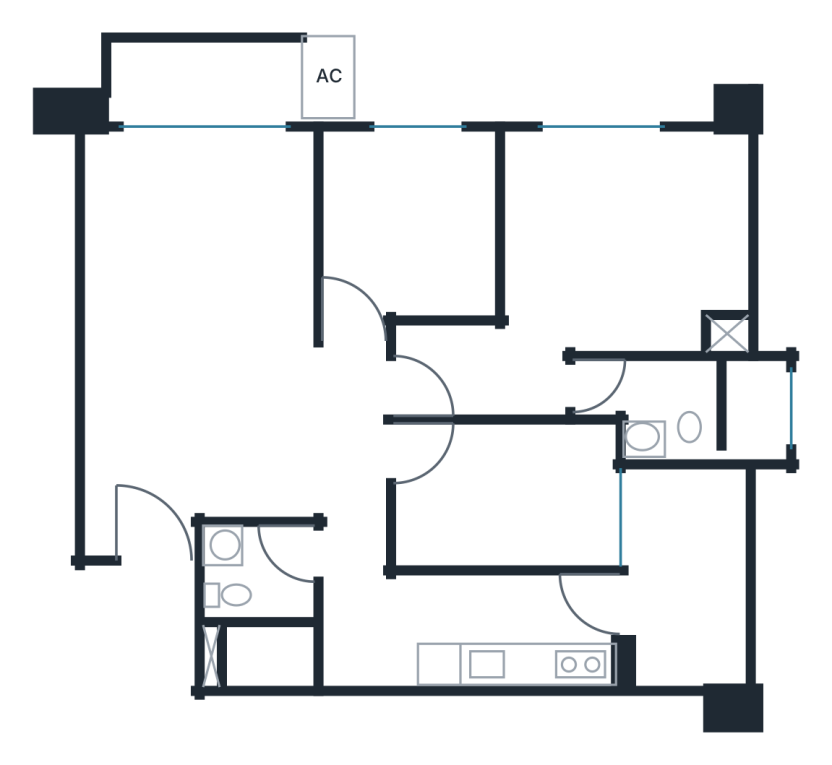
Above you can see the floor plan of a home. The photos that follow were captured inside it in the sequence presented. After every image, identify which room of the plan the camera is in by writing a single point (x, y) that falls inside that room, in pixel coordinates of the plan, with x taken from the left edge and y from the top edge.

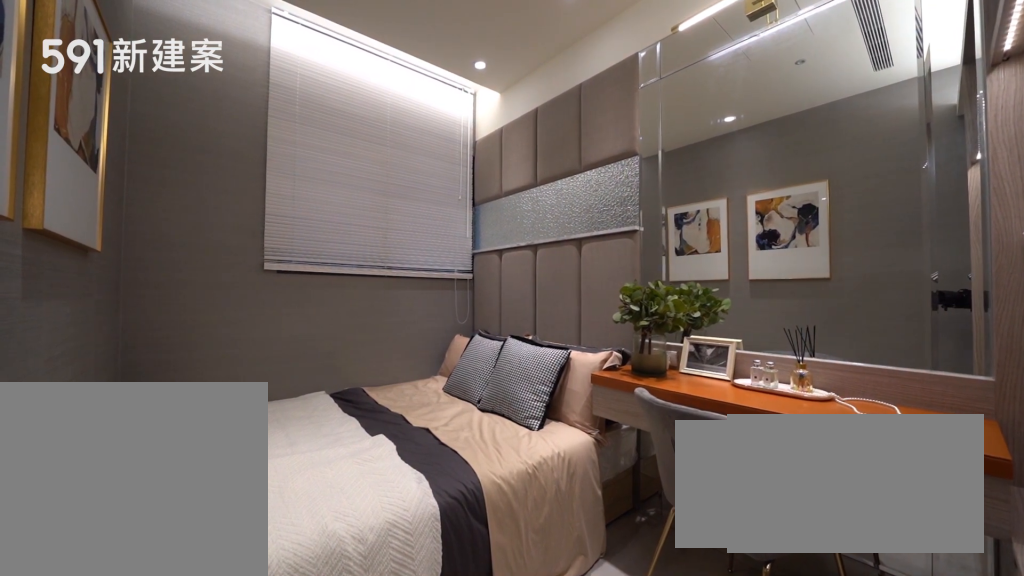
(507, 498)
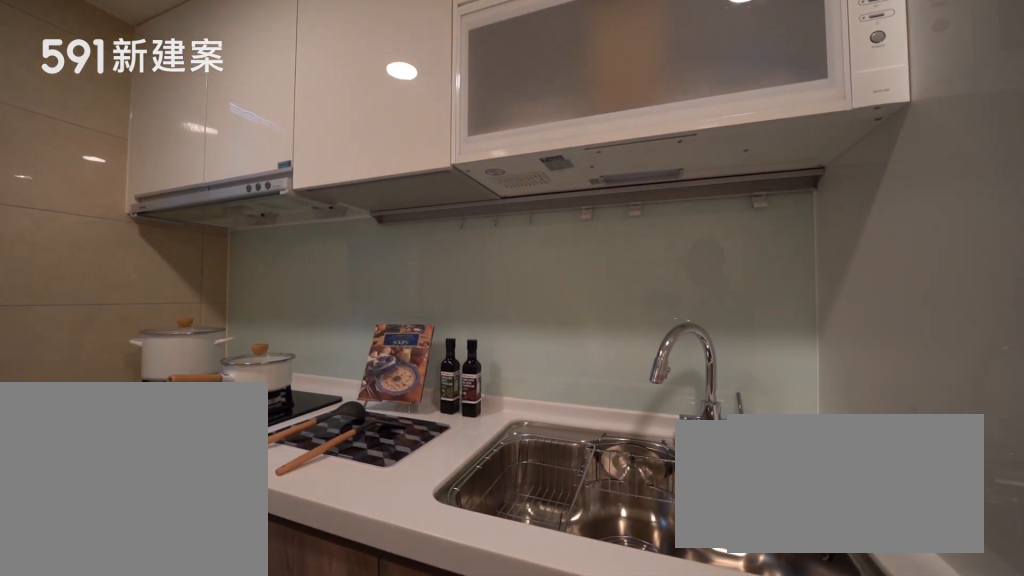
(475, 632)
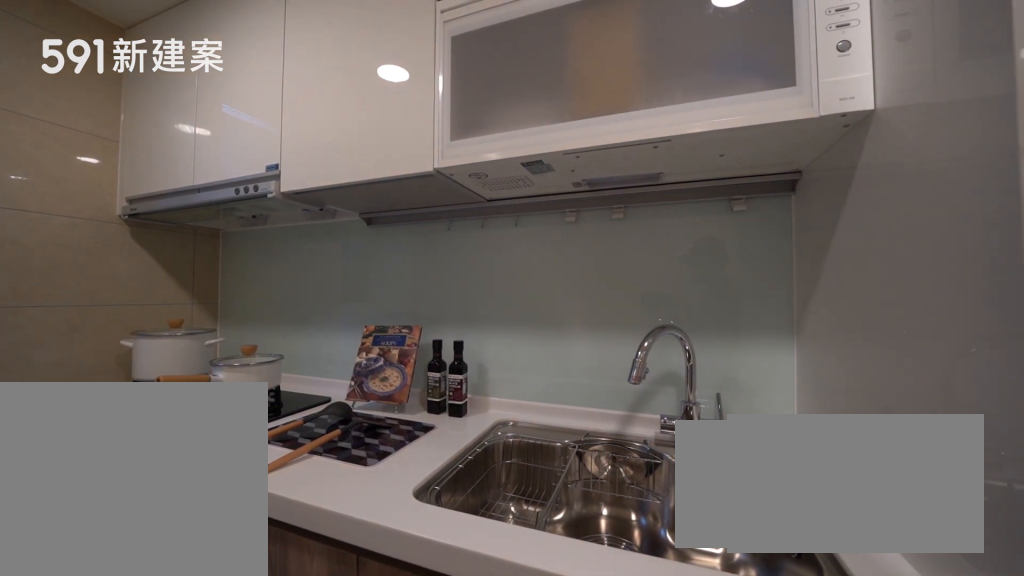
(475, 632)
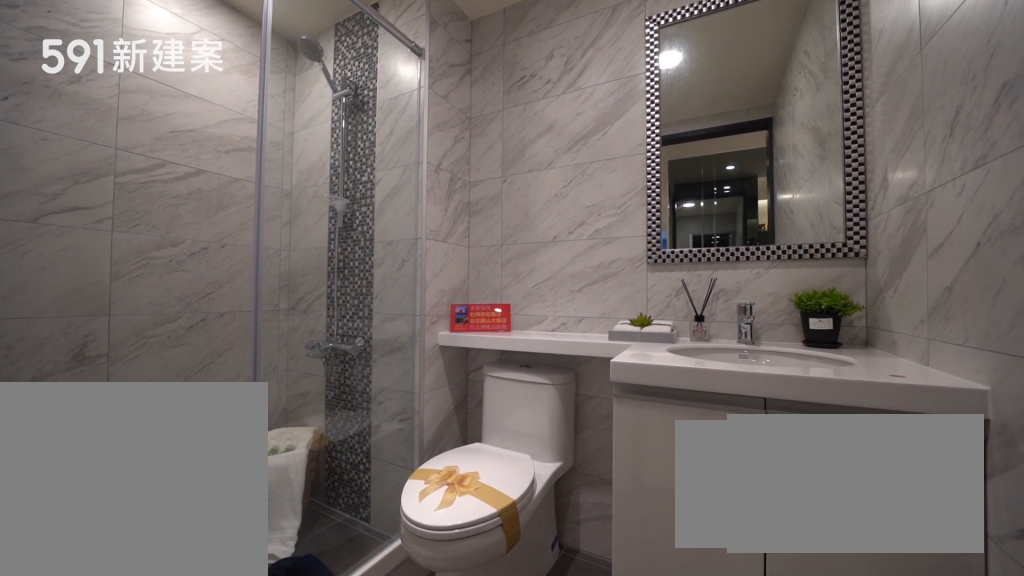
(260, 607)
